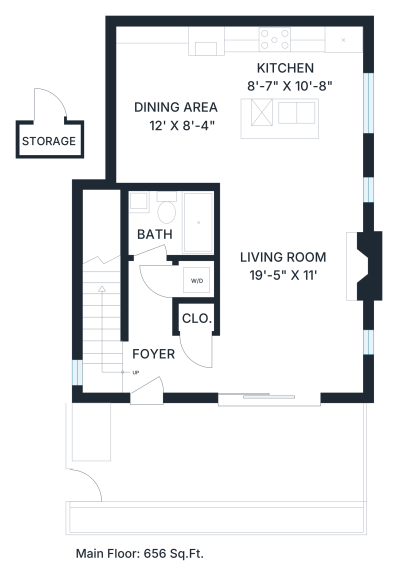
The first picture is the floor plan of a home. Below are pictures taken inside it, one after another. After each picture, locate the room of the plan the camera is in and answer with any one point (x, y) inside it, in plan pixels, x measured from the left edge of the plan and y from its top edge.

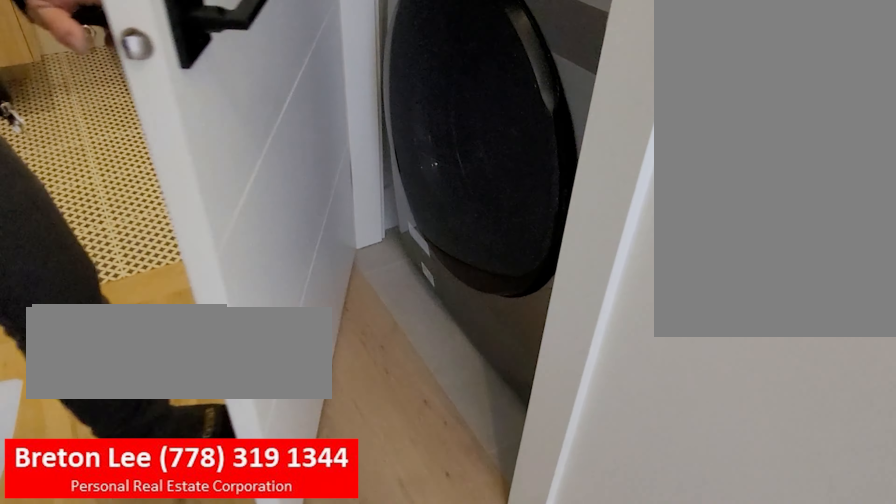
(198, 279)
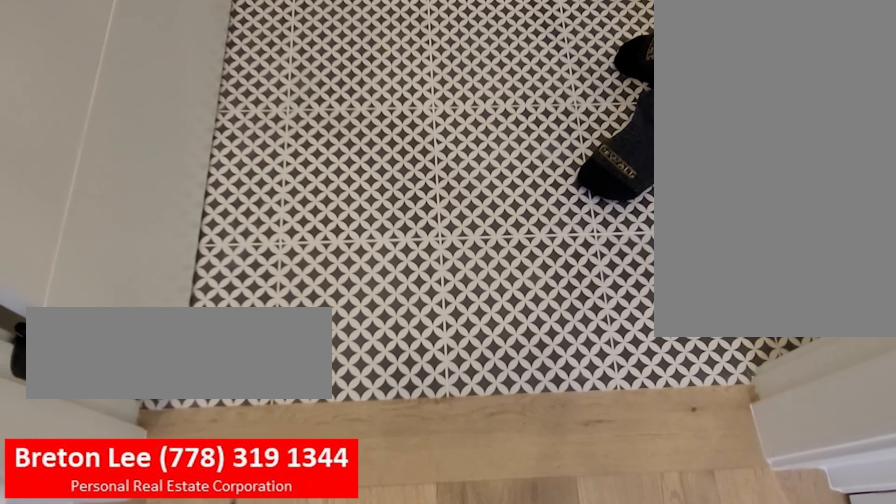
(155, 237)
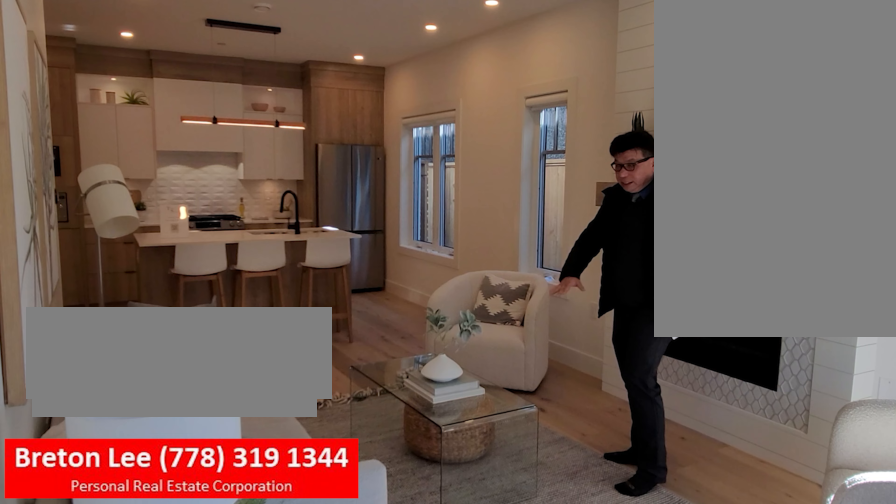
(280, 311)
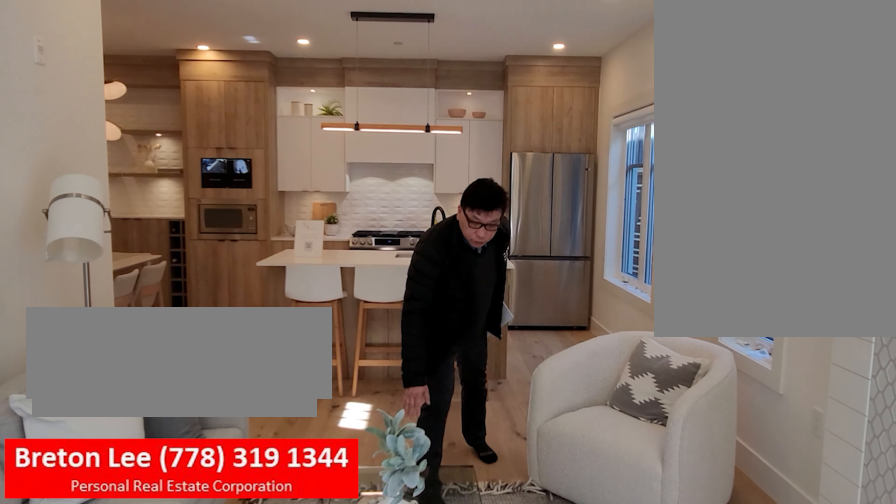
(280, 311)
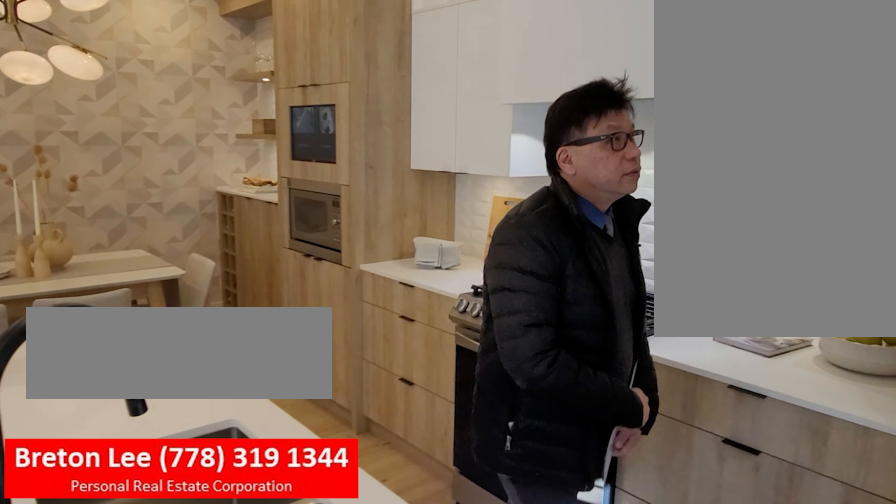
(340, 111)
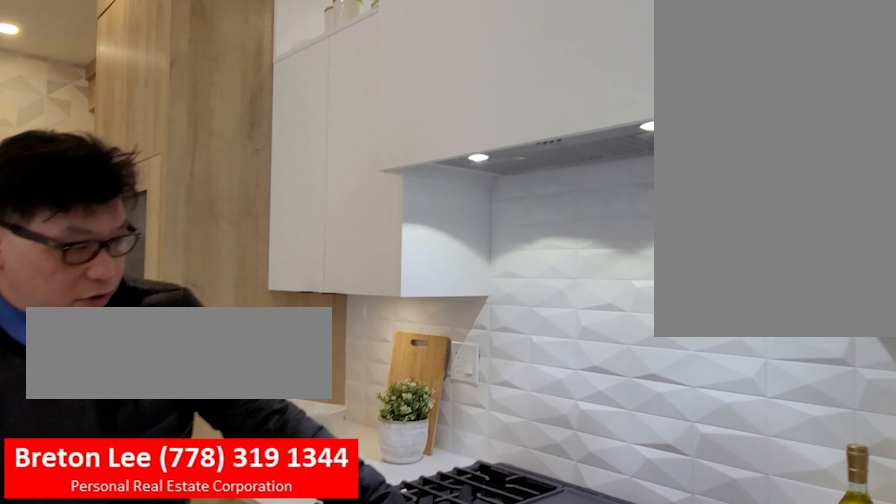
(340, 111)
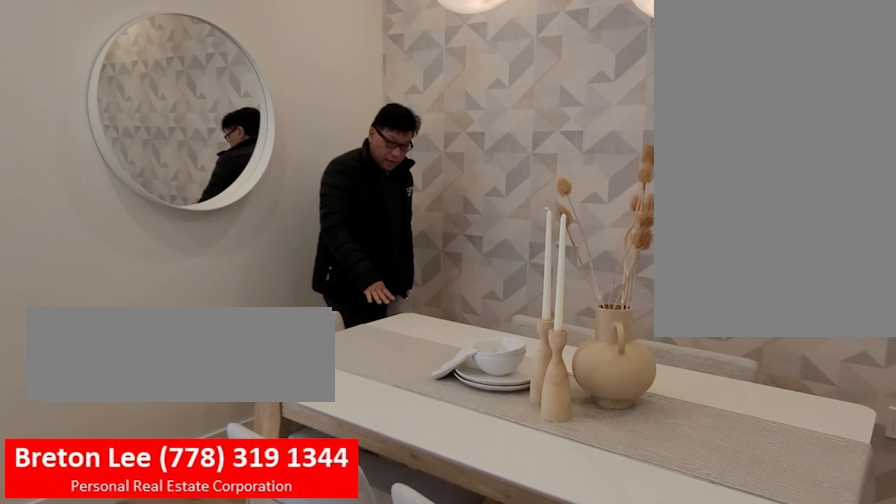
(173, 157)
